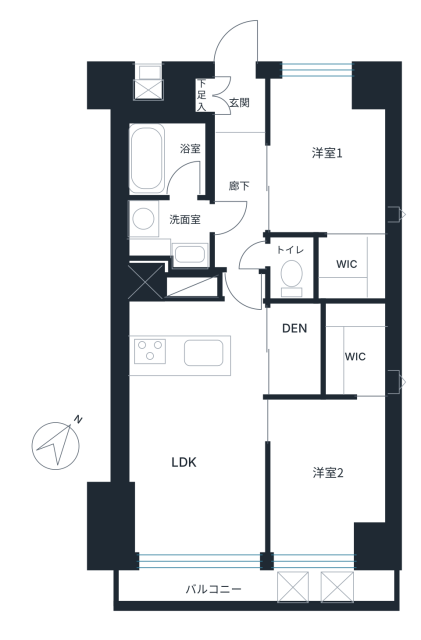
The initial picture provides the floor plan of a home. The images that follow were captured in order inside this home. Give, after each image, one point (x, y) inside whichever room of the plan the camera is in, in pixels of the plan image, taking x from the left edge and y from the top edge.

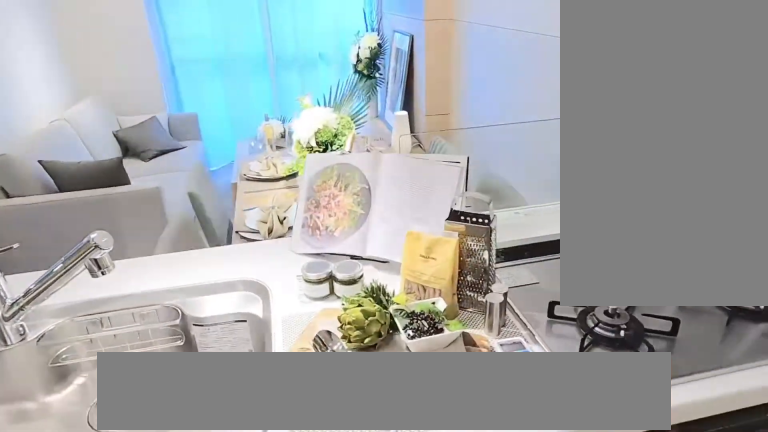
(181, 324)
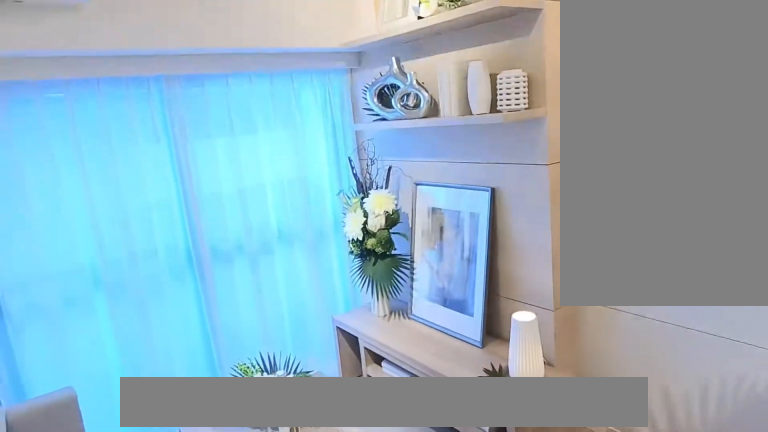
(189, 473)
